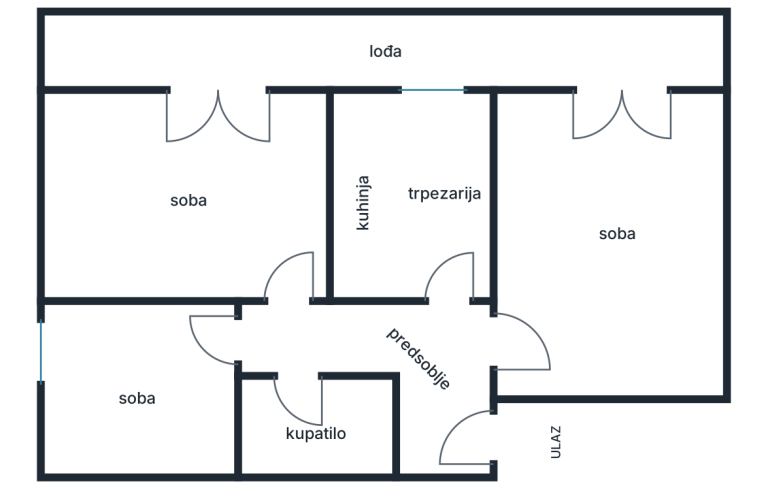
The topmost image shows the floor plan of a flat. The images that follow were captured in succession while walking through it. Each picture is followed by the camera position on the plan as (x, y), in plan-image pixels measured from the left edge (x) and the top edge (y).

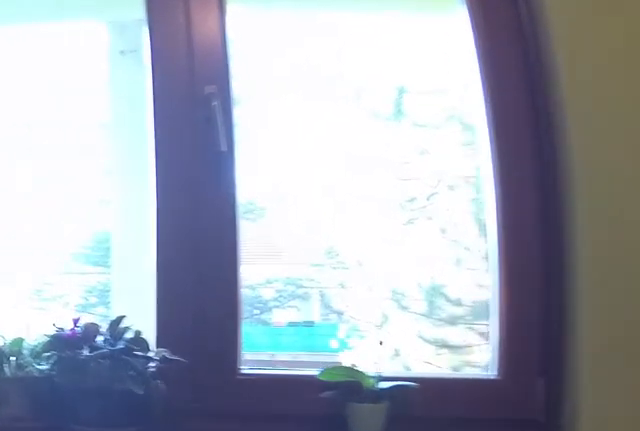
(471, 171)
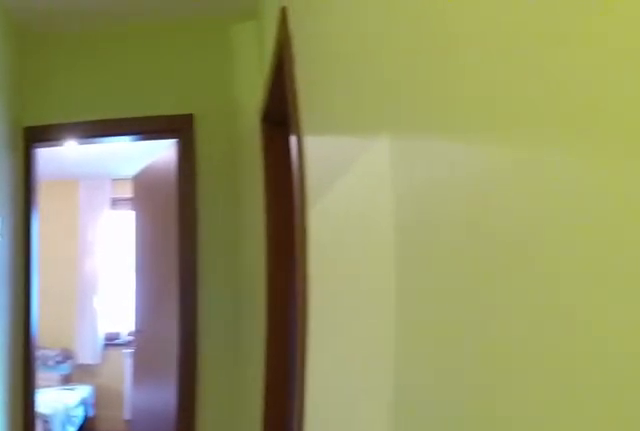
(481, 321)
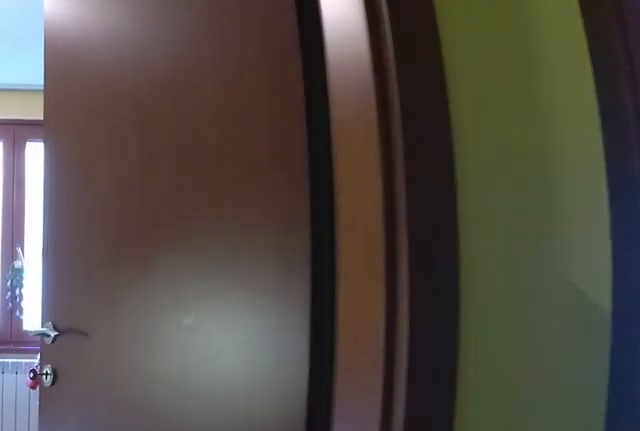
(285, 336)
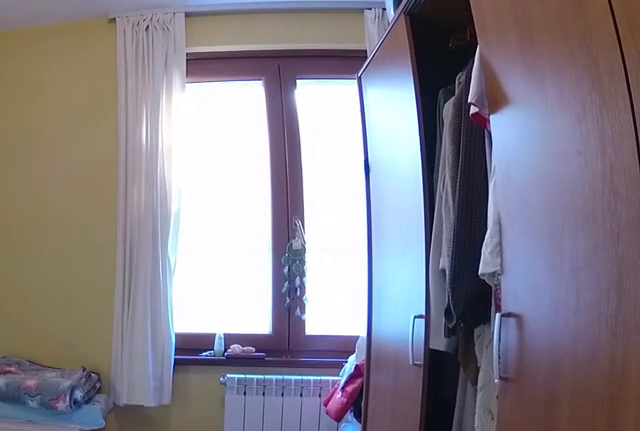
(242, 339)
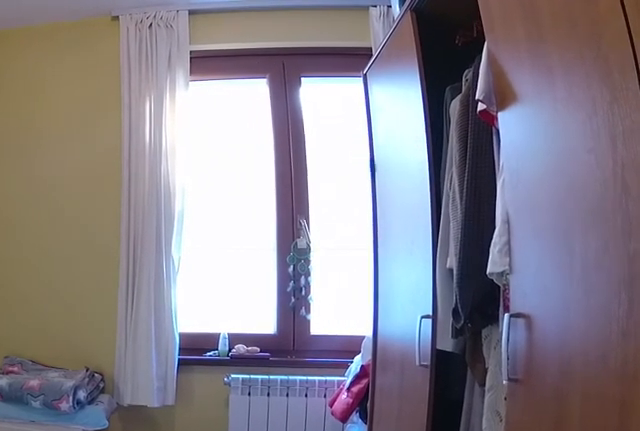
(242, 339)
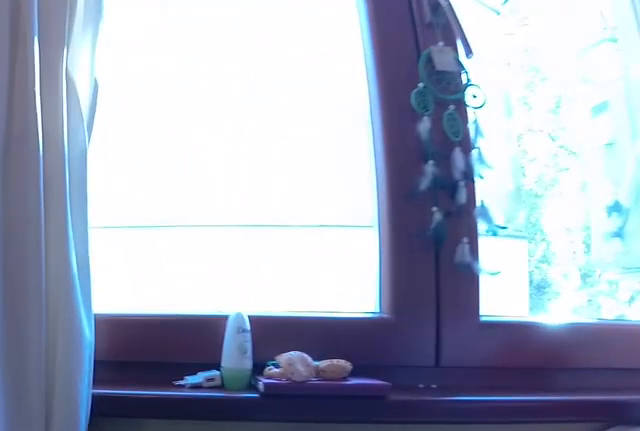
(136, 339)
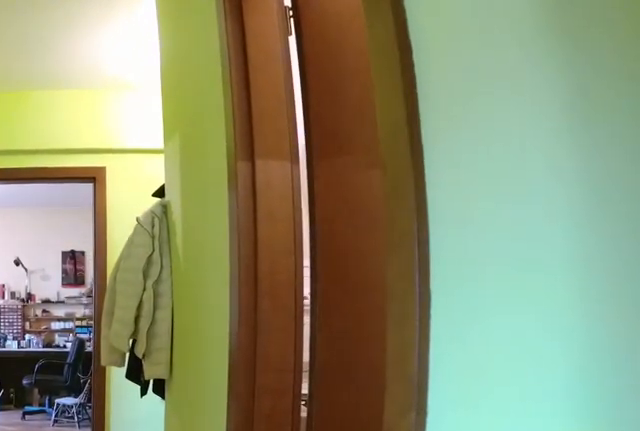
(231, 338)
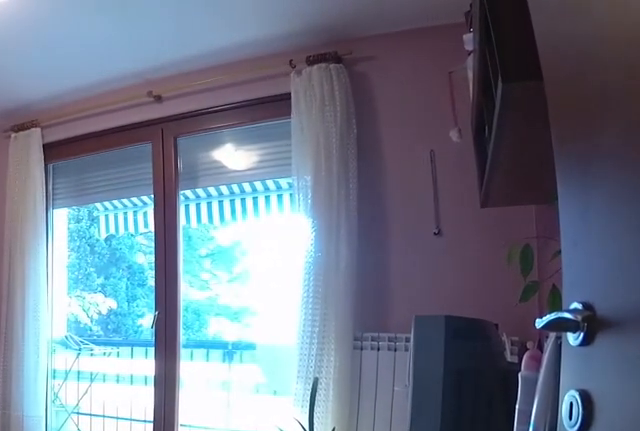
(272, 315)
